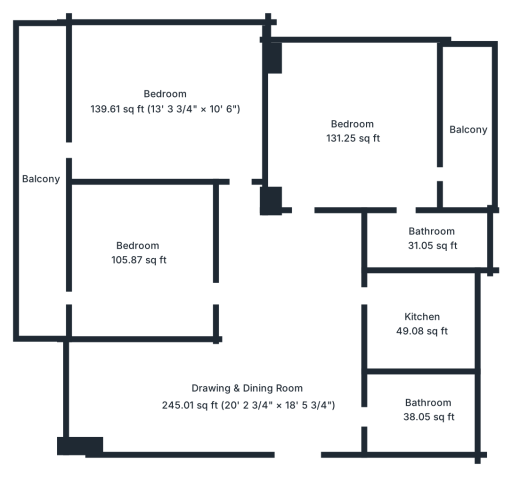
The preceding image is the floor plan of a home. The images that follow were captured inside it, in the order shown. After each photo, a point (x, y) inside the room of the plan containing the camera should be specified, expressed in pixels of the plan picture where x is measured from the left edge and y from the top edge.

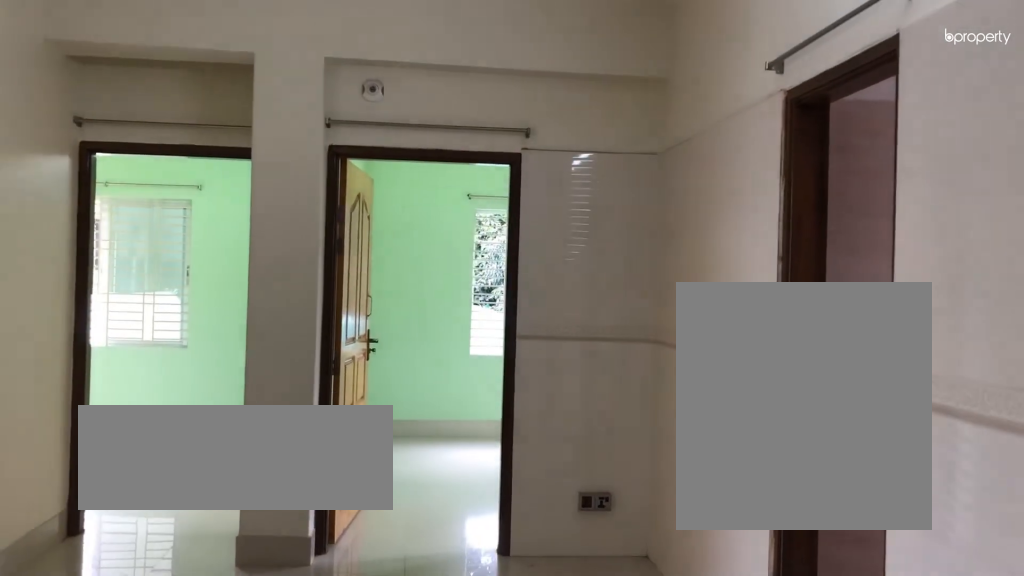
(247, 396)
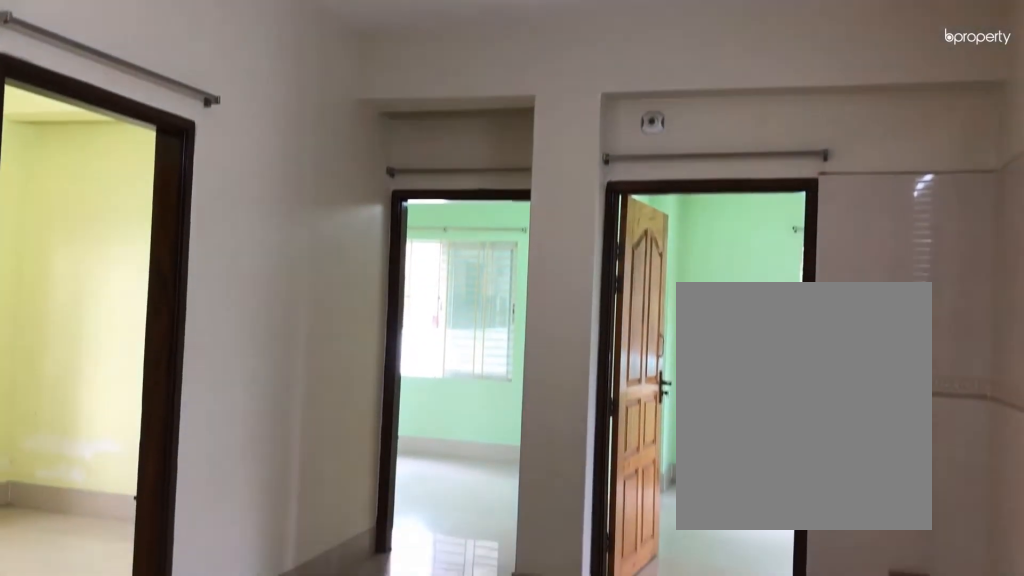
(248, 396)
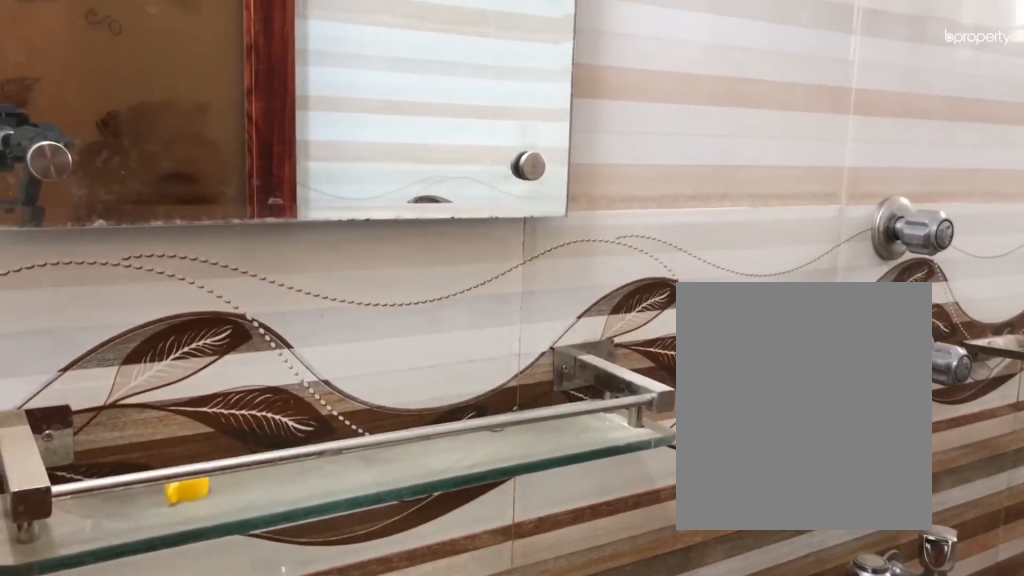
(430, 410)
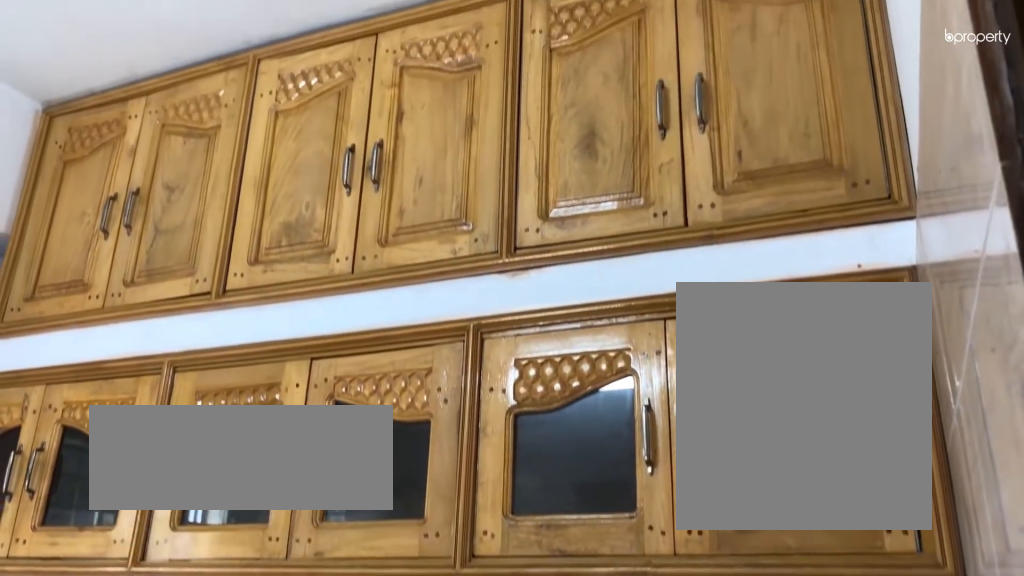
(421, 323)
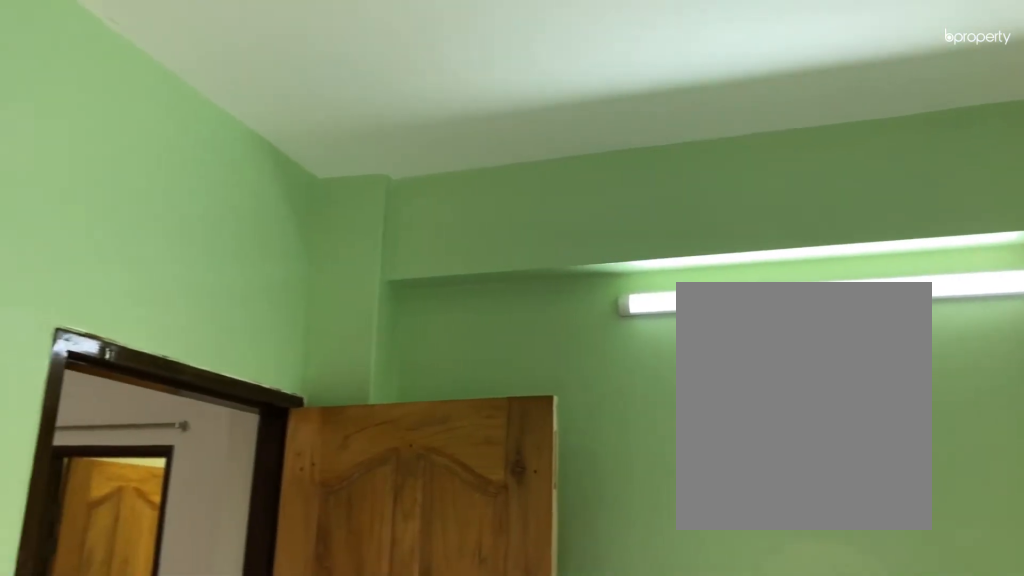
(352, 134)
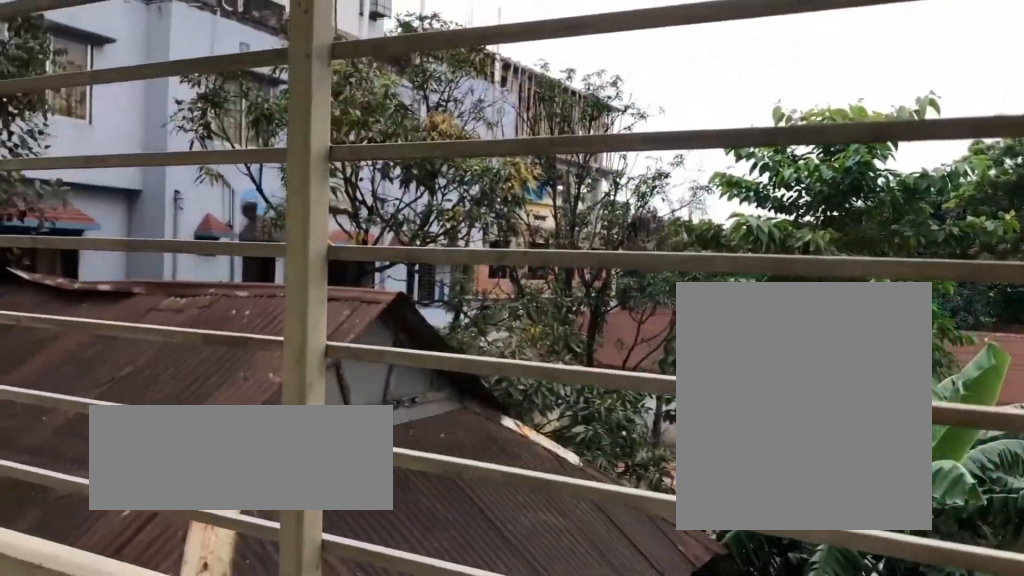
(469, 127)
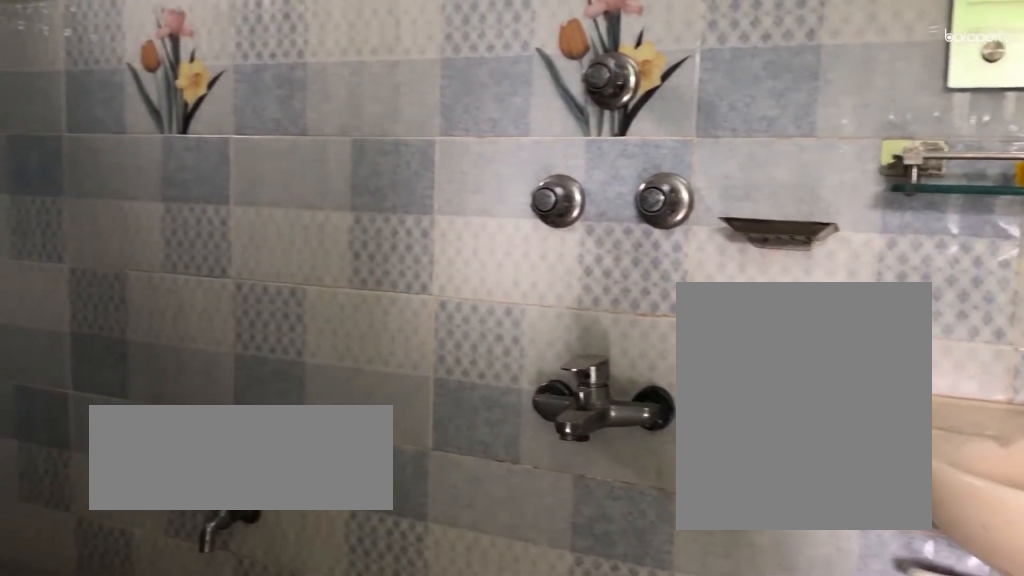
(428, 244)
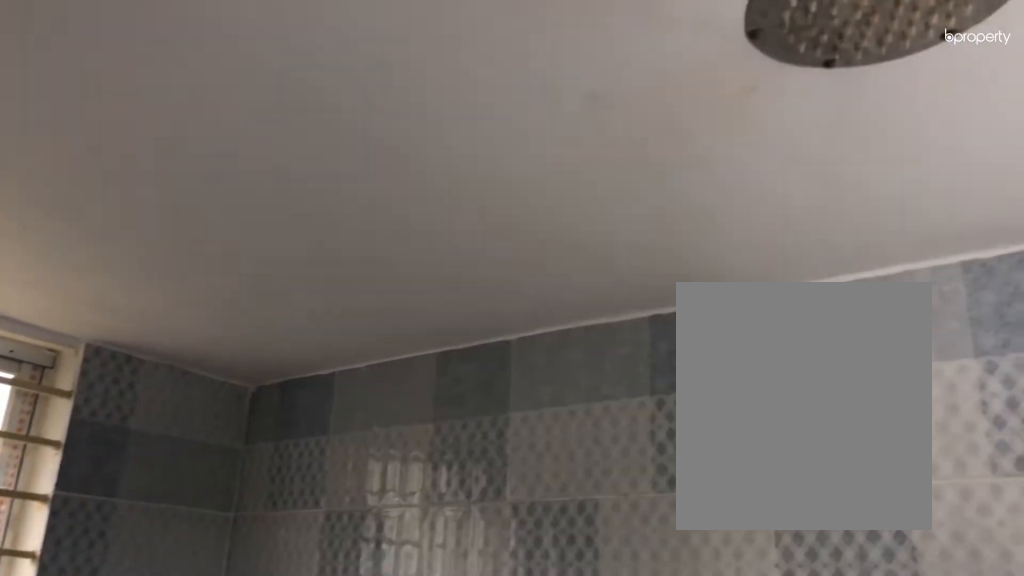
(428, 244)
